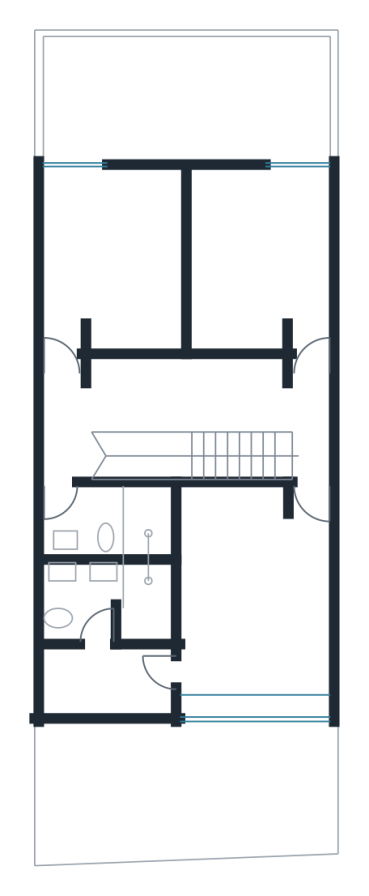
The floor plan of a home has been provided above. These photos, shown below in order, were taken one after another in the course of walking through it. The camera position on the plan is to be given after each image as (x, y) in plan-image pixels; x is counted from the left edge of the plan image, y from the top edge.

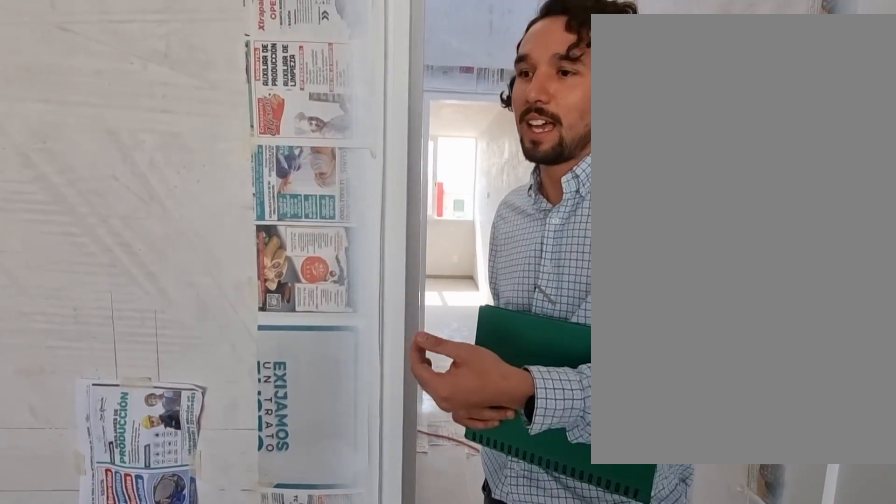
(305, 552)
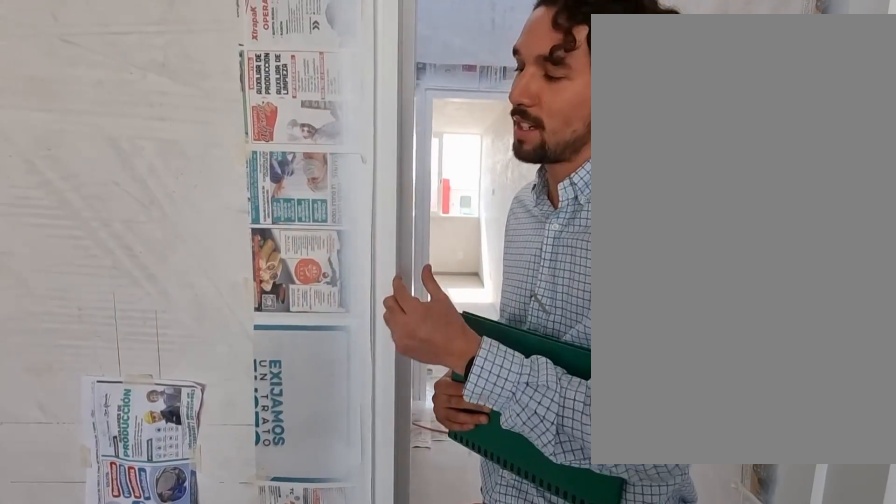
(304, 552)
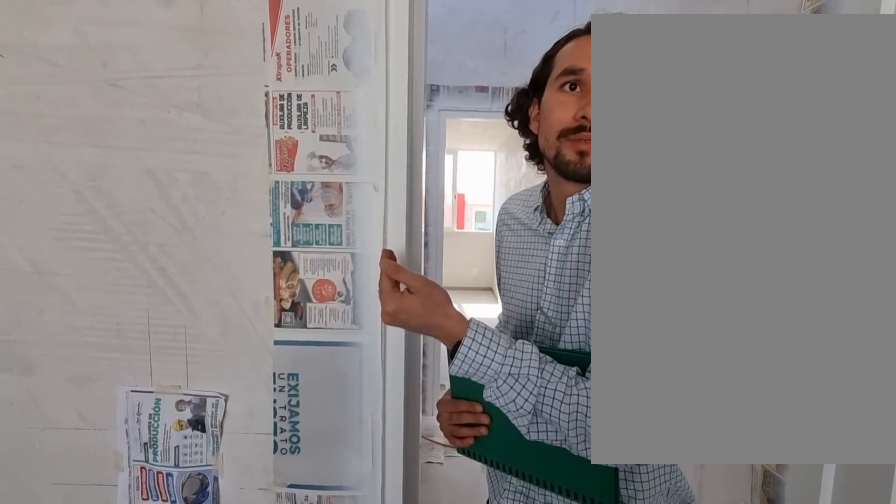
(304, 552)
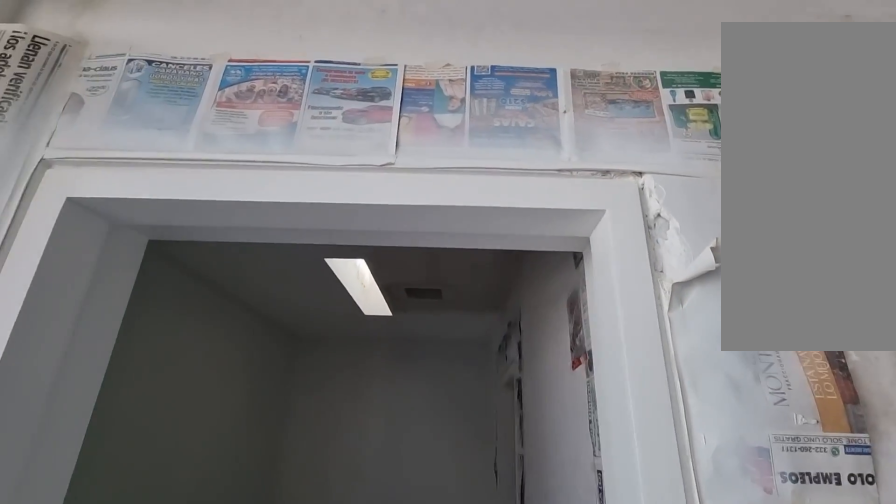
(198, 664)
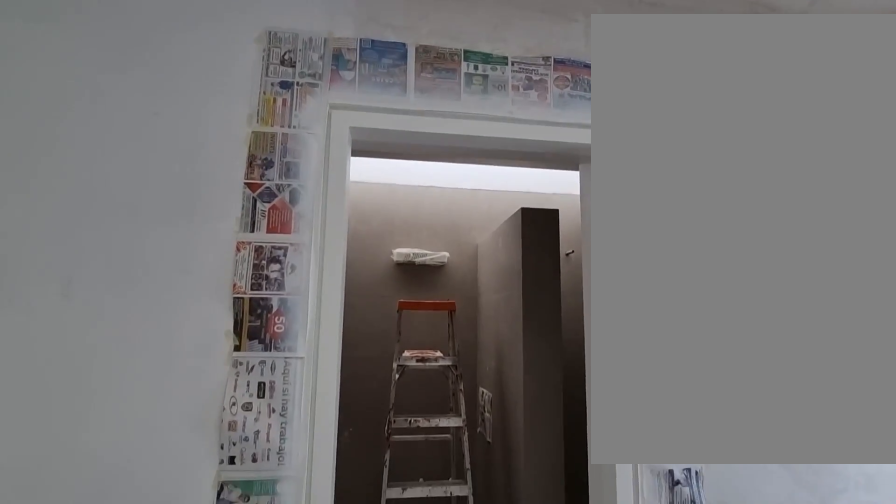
(105, 665)
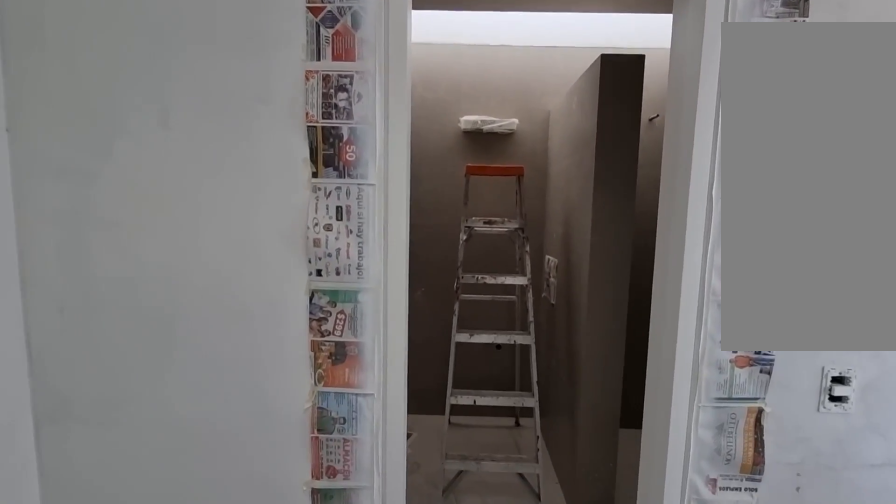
(105, 665)
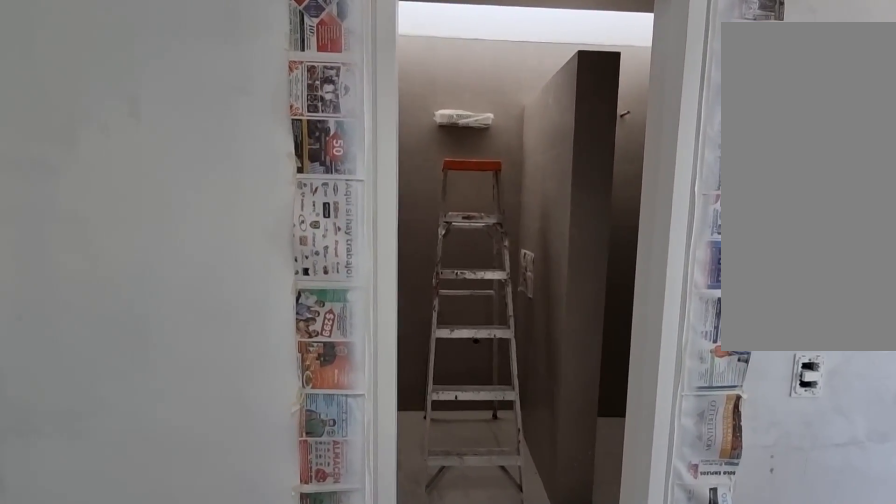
(105, 664)
